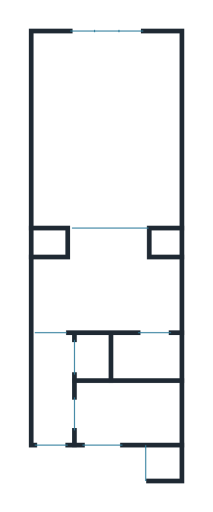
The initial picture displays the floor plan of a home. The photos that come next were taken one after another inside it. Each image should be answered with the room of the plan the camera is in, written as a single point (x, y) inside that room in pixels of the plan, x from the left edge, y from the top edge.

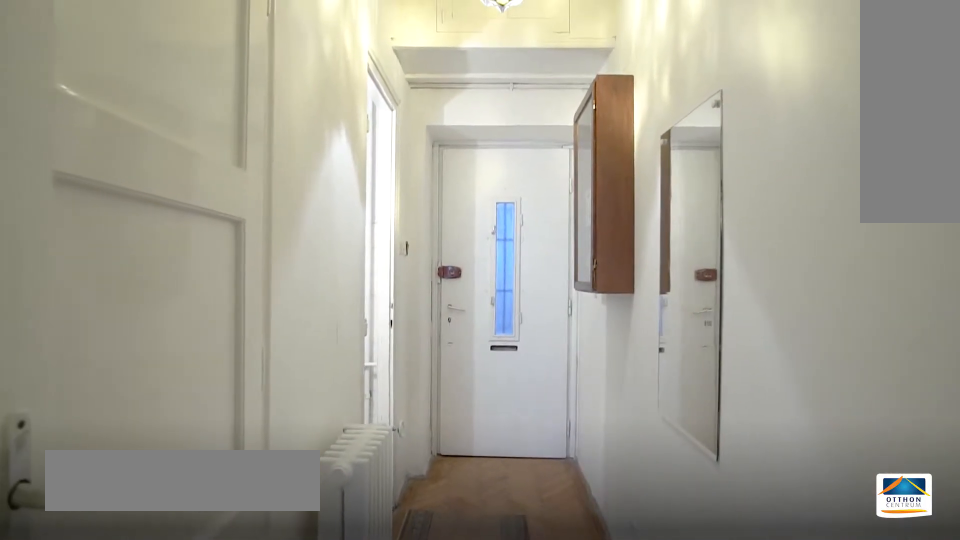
(52, 394)
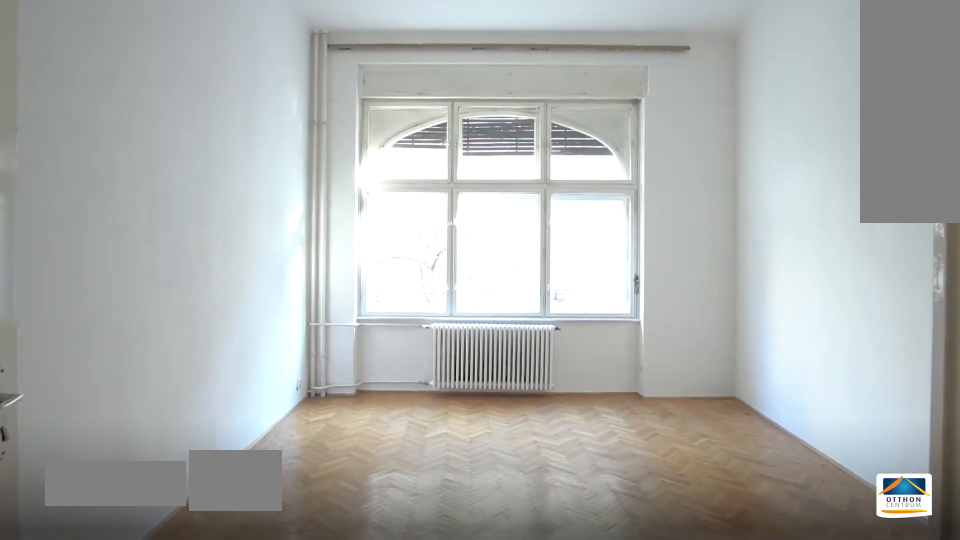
(110, 132)
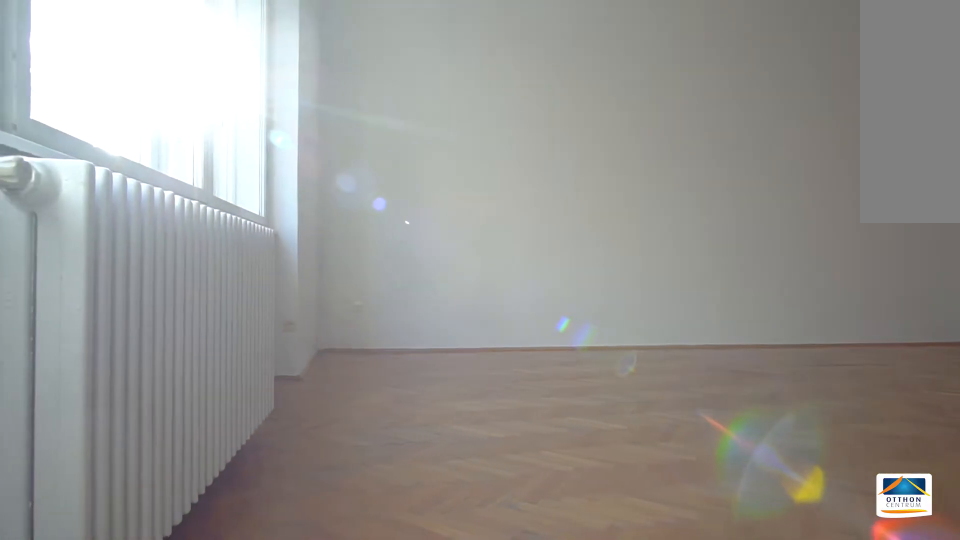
(110, 132)
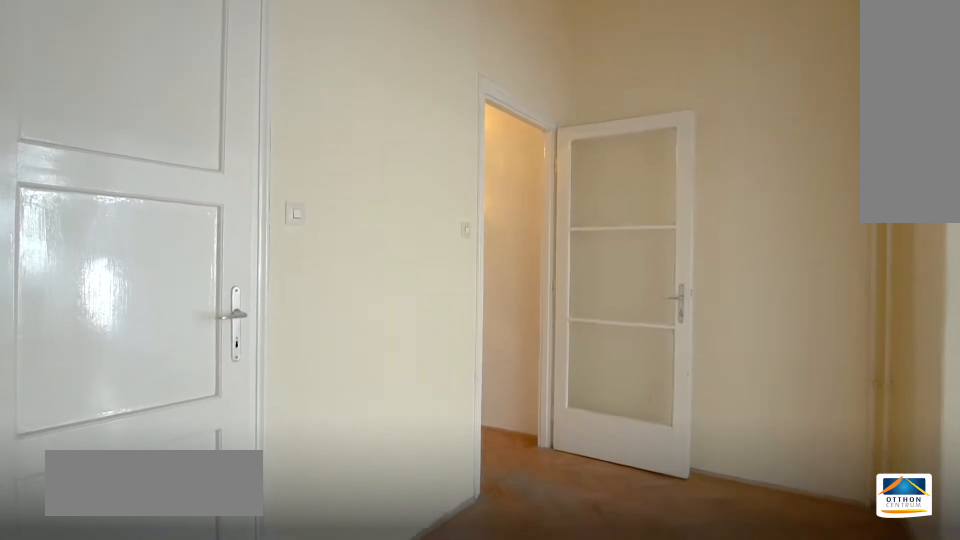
(110, 289)
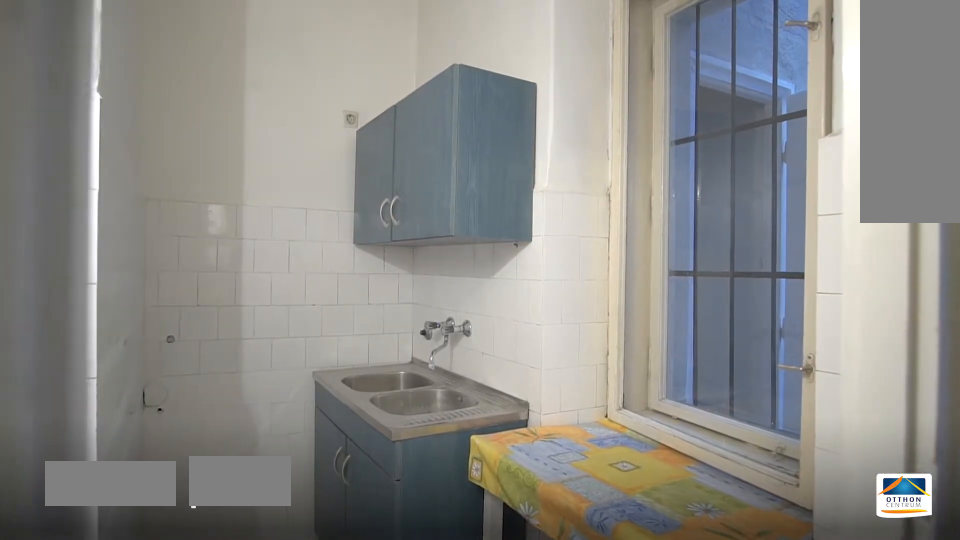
(125, 413)
